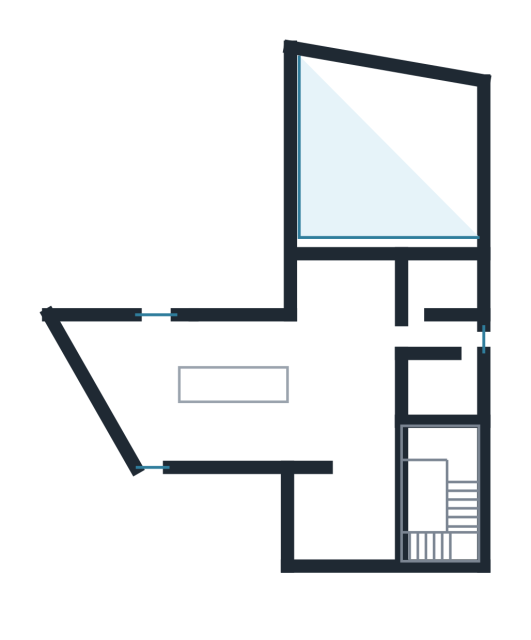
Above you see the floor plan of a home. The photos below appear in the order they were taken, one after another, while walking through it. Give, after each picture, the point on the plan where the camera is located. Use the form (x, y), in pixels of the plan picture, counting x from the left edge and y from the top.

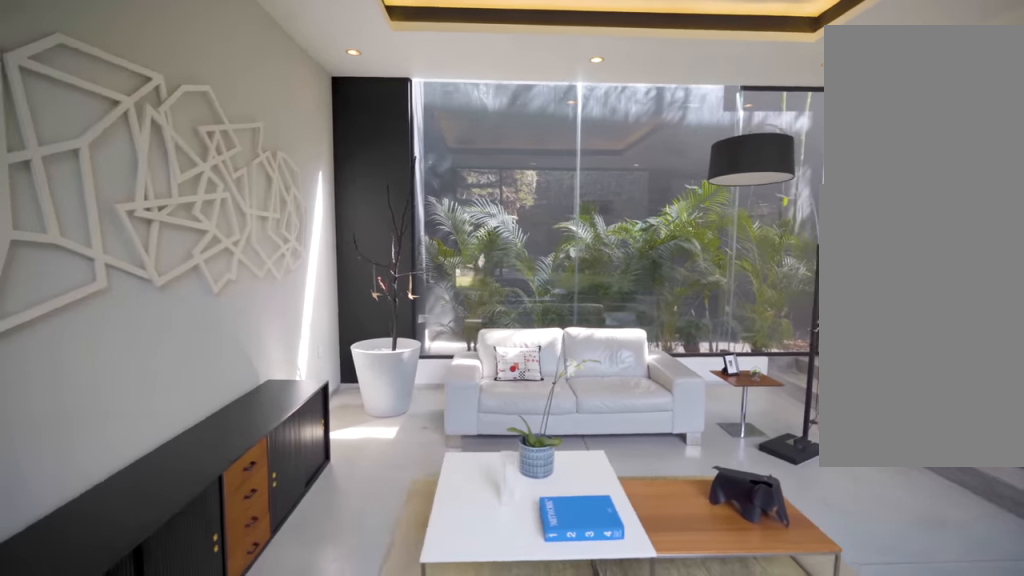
(326, 182)
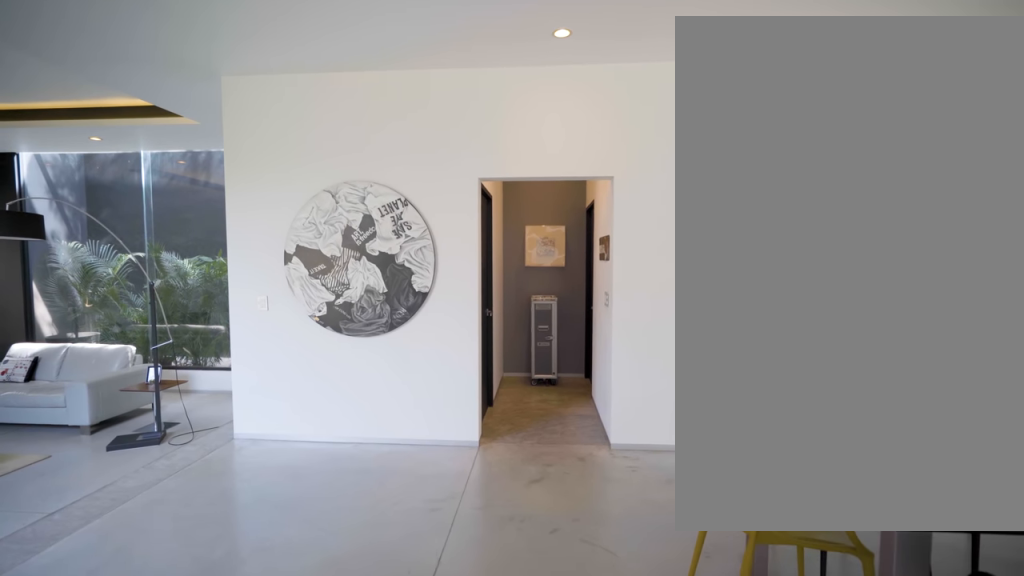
(290, 347)
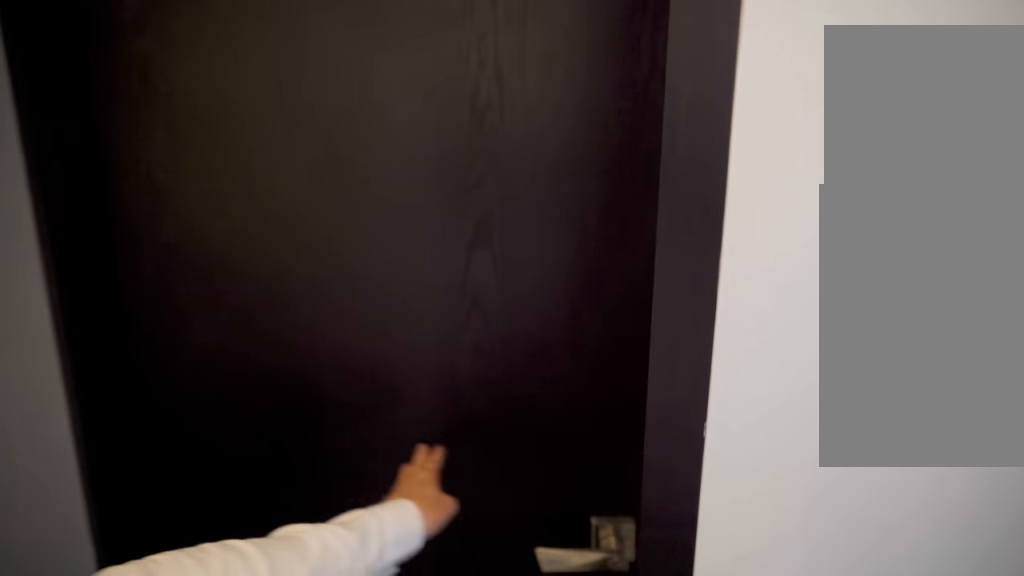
(449, 334)
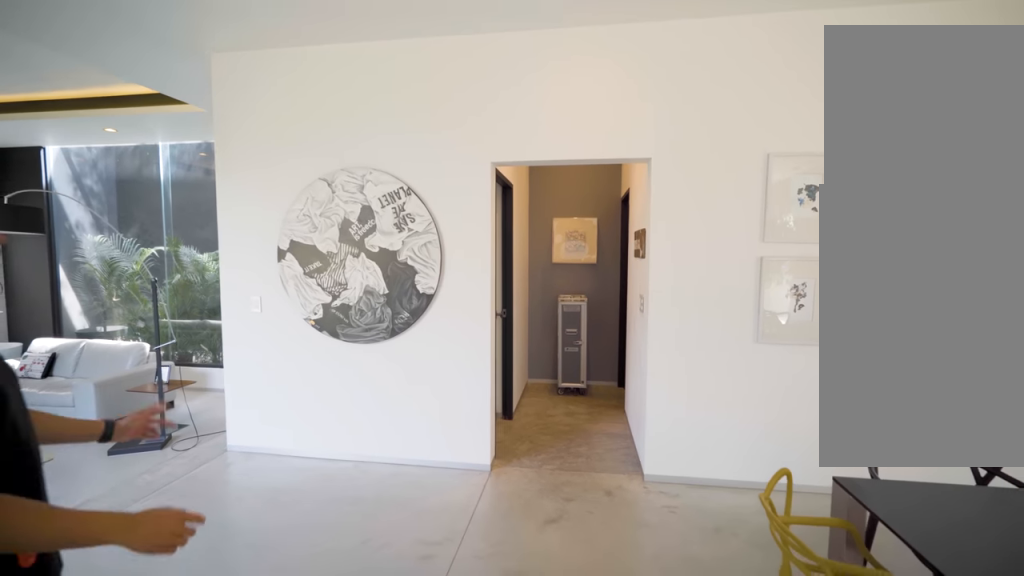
(363, 334)
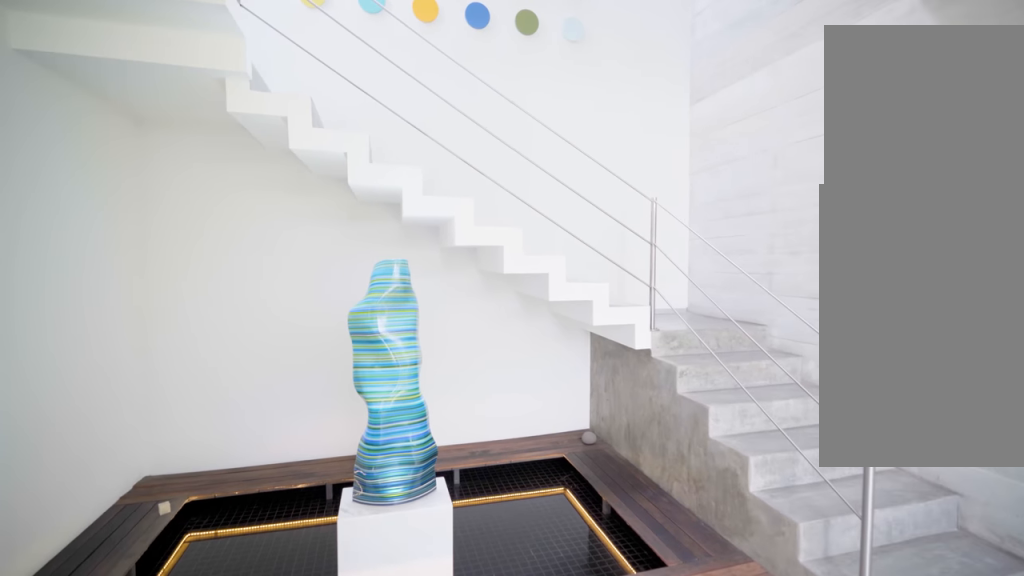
(318, 412)
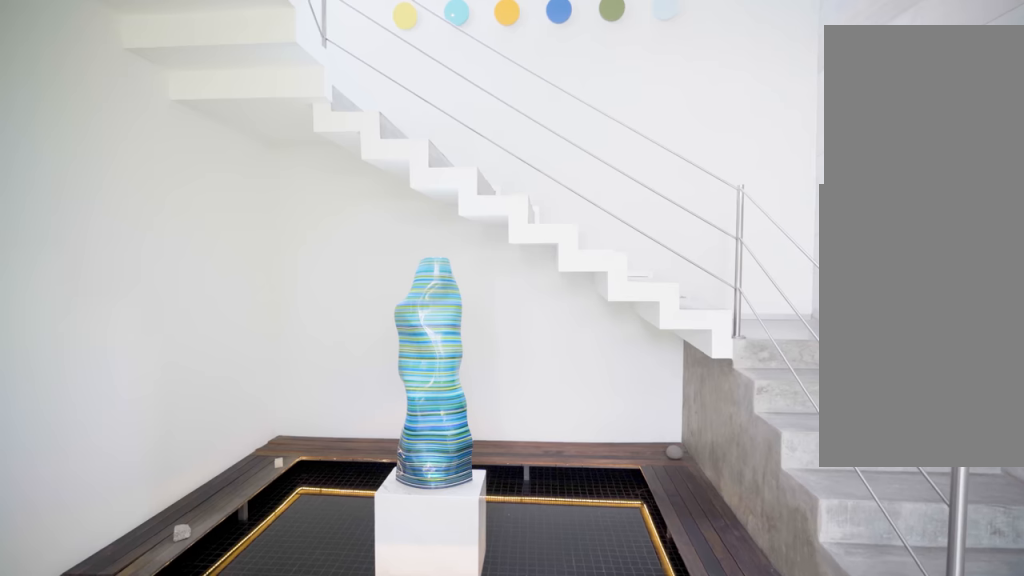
(346, 444)
